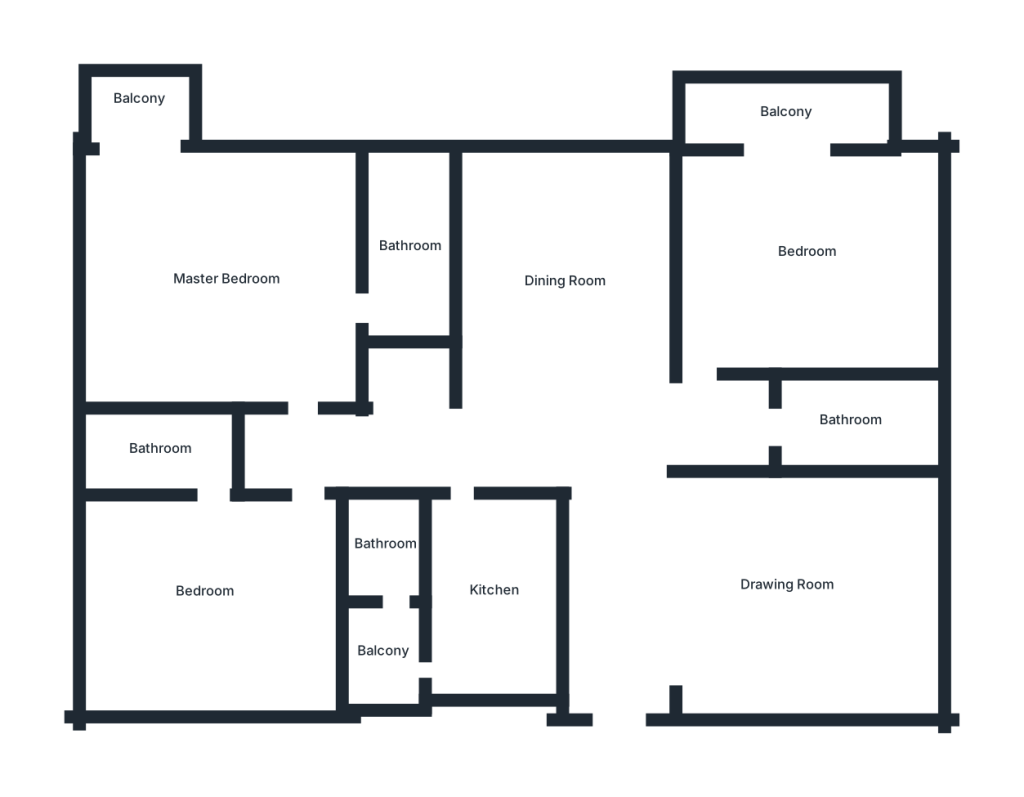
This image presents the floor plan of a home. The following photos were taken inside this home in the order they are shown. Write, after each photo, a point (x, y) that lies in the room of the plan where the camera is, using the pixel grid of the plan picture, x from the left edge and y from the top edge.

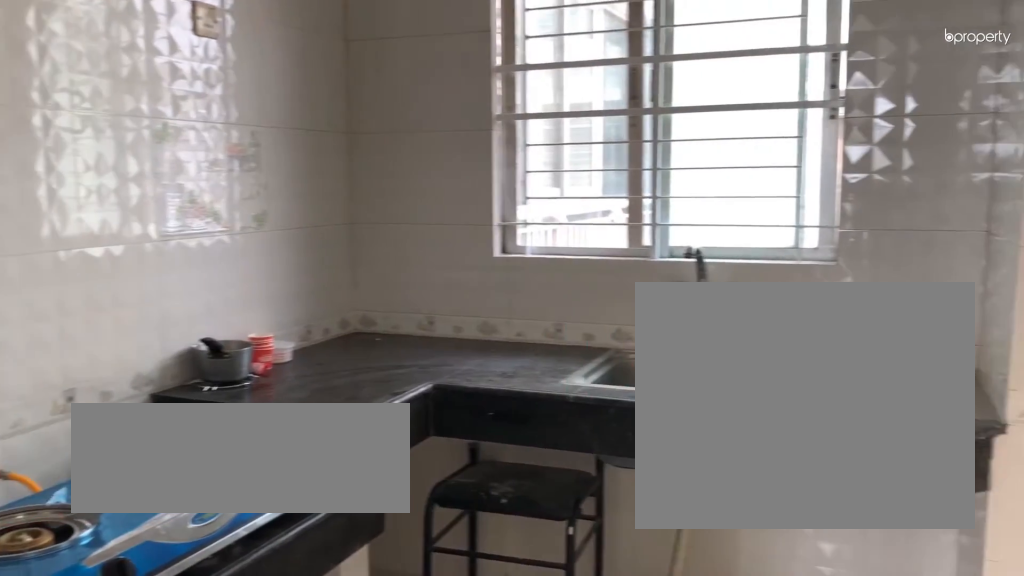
(495, 590)
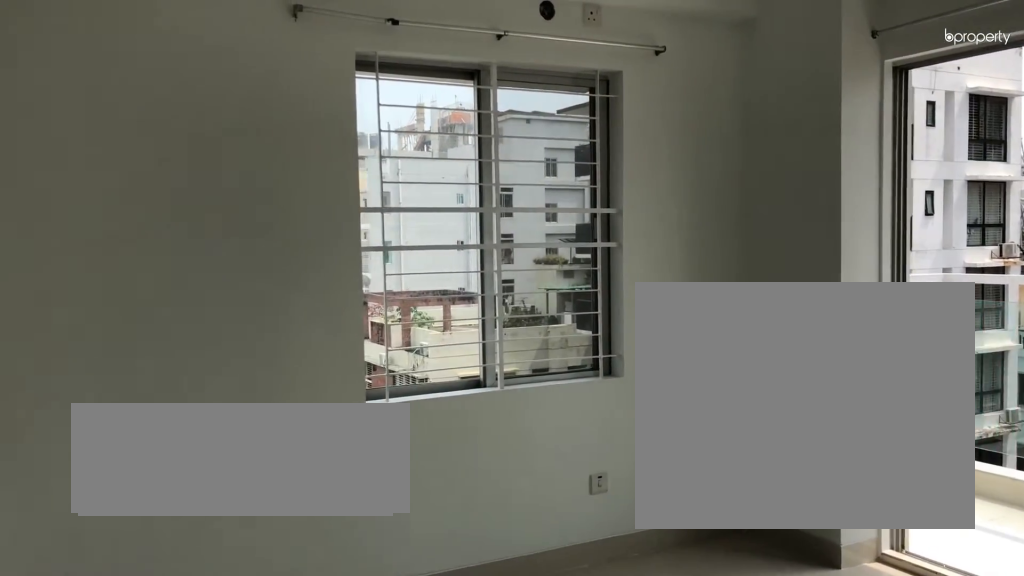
(227, 277)
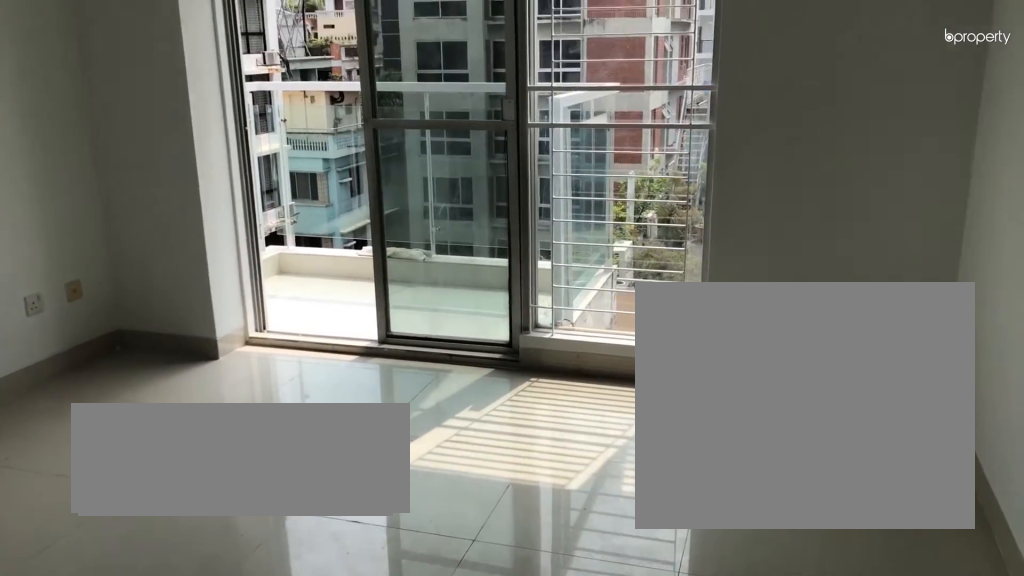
(227, 277)
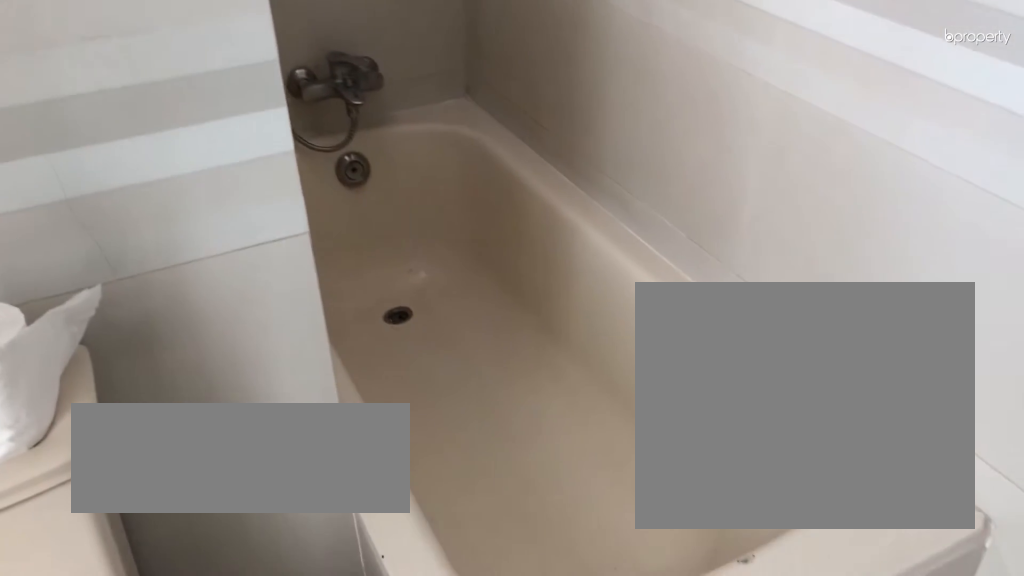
(408, 246)
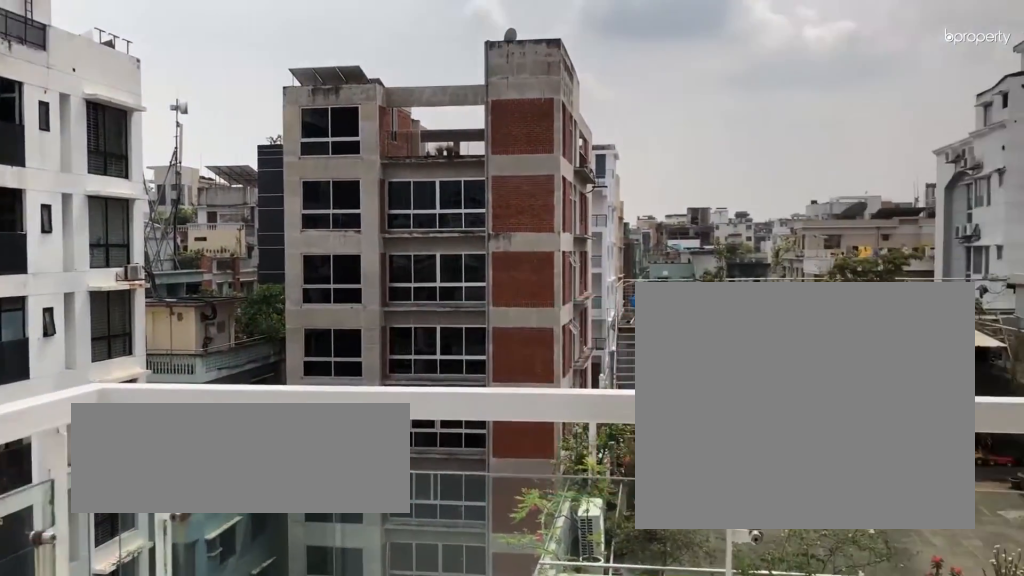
(139, 98)
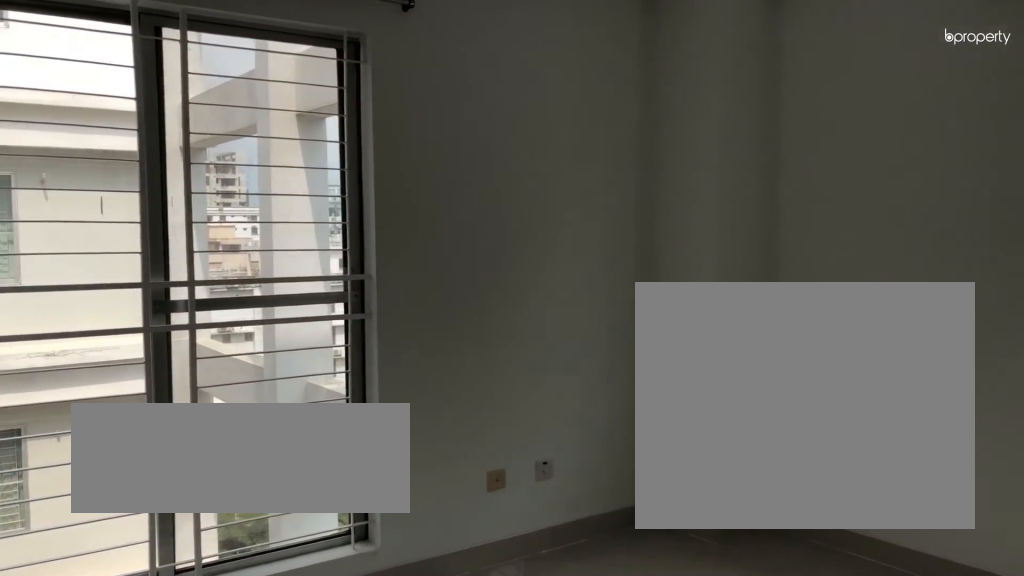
(205, 591)
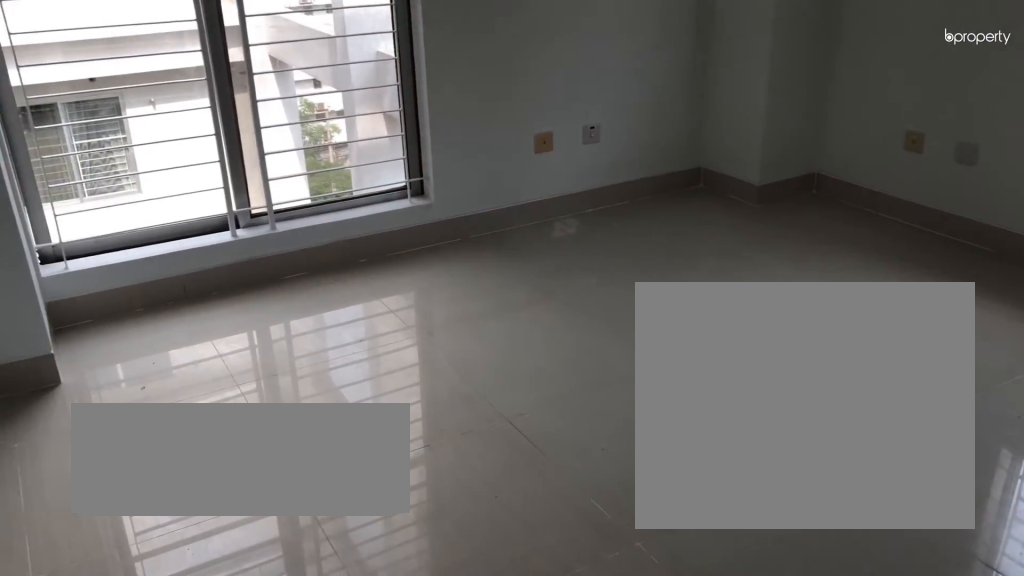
(205, 591)
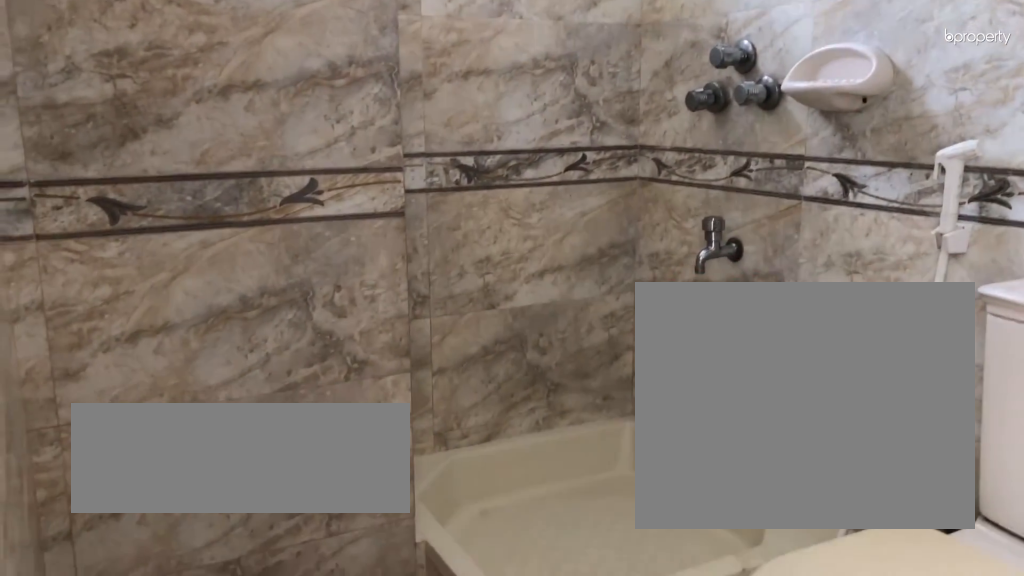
(161, 447)
